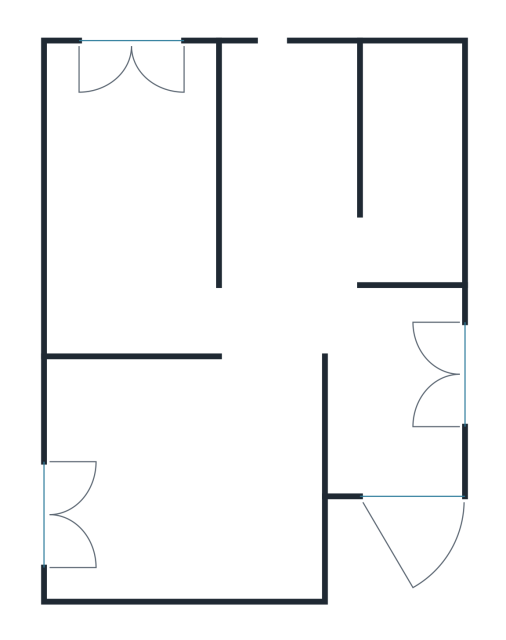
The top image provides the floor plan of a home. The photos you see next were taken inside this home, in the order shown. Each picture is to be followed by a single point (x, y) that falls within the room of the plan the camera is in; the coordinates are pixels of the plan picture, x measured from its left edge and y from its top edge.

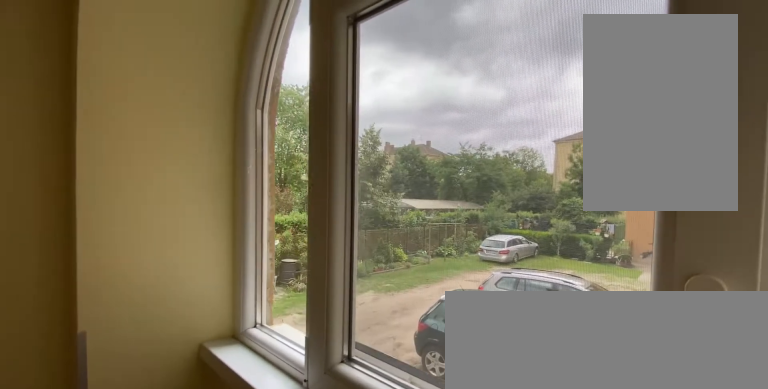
(395, 397)
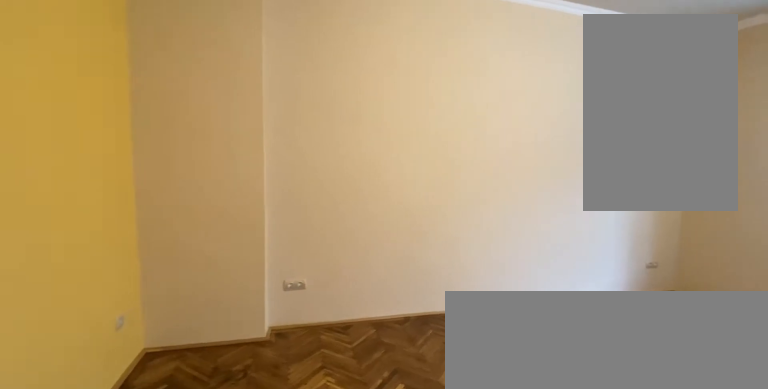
(186, 478)
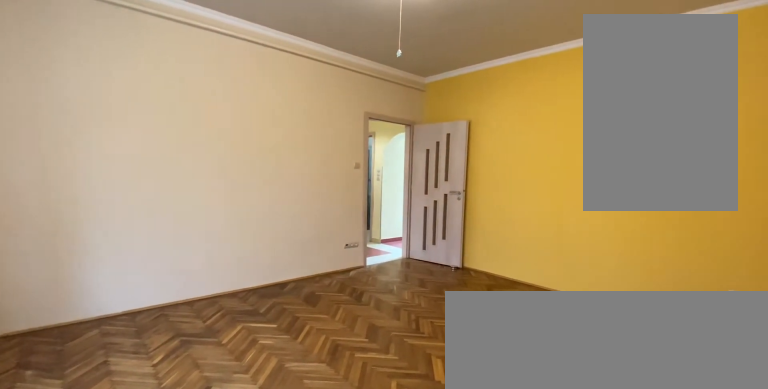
(186, 478)
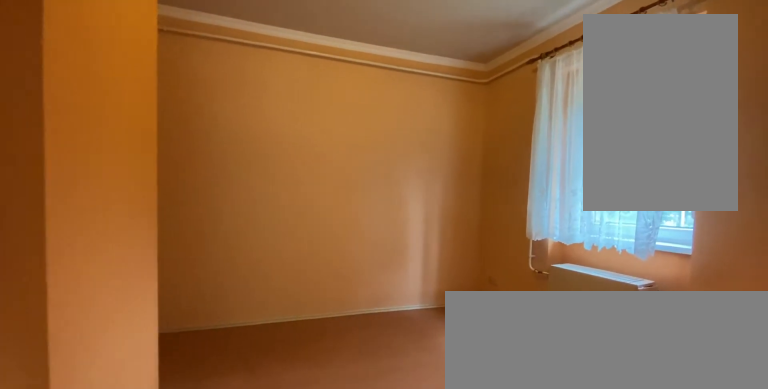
(123, 194)
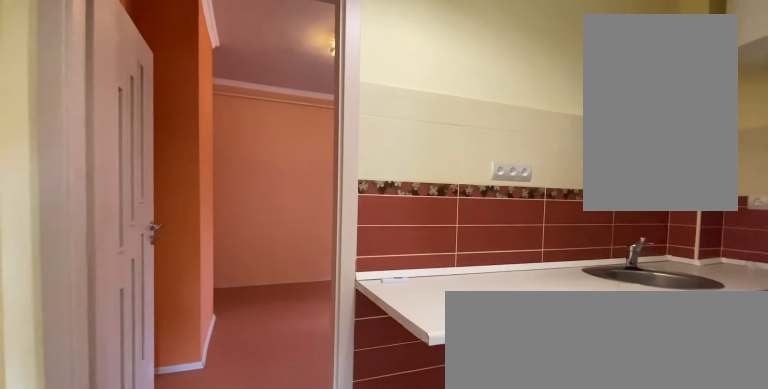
(290, 176)
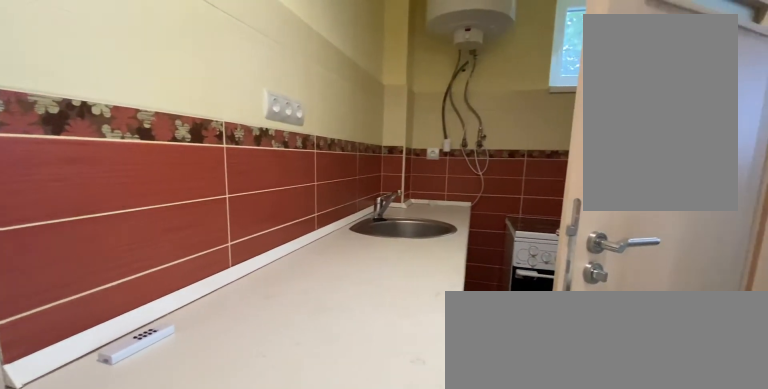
(291, 176)
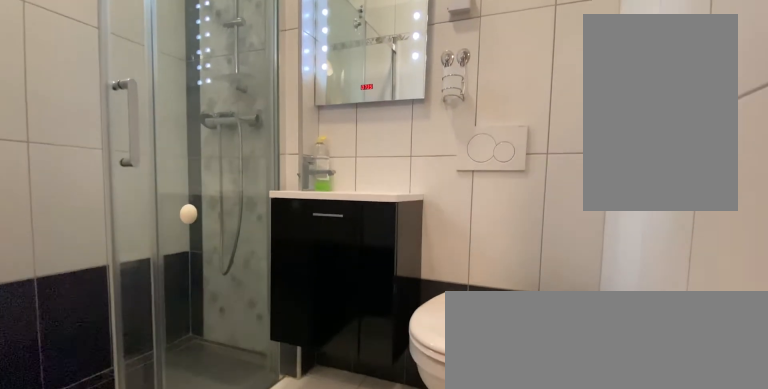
(413, 191)
